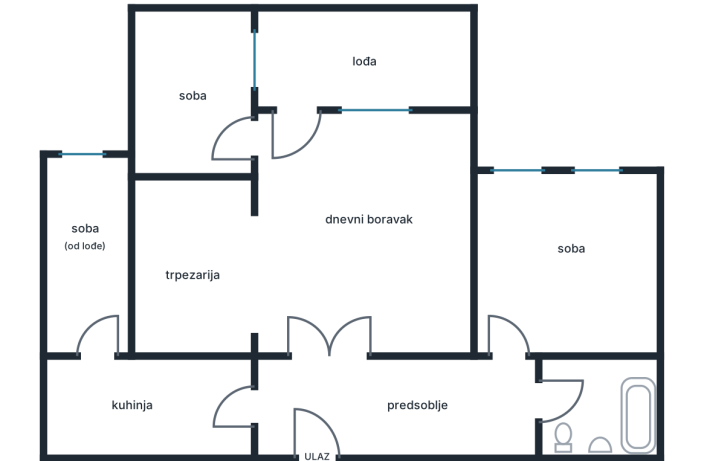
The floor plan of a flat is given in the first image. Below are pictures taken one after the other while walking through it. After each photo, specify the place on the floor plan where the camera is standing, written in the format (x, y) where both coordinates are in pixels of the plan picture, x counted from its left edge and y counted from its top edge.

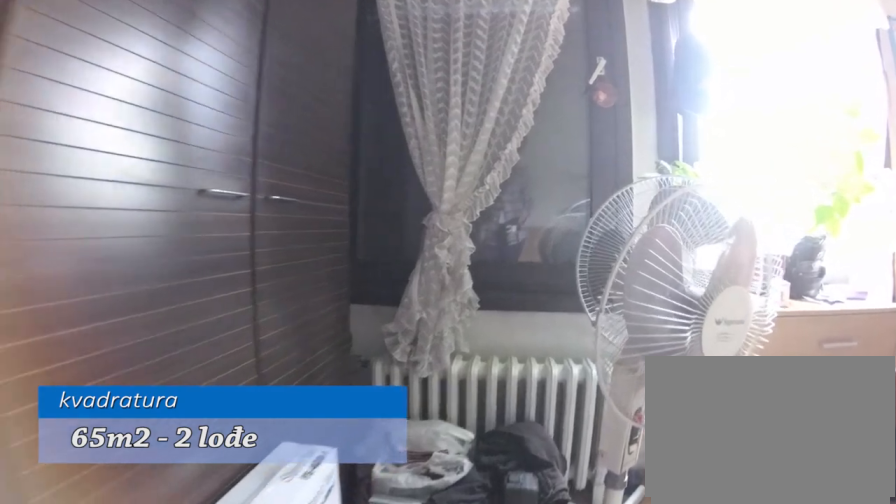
(511, 276)
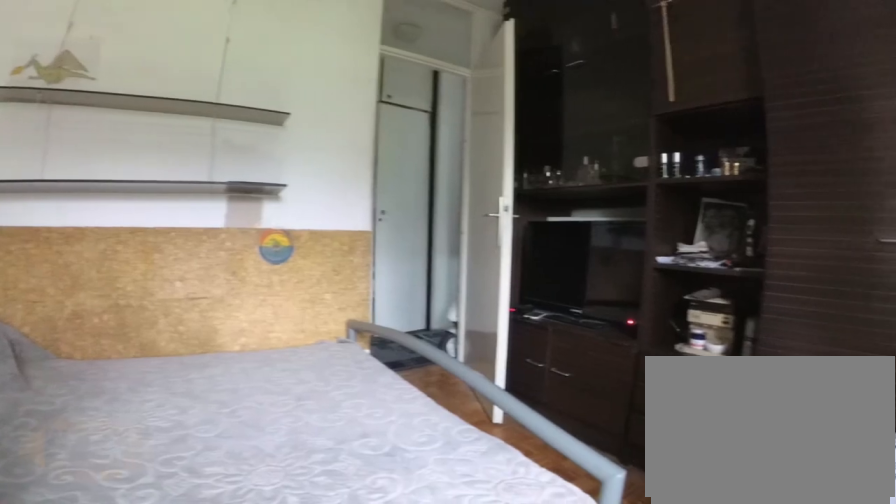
(616, 191)
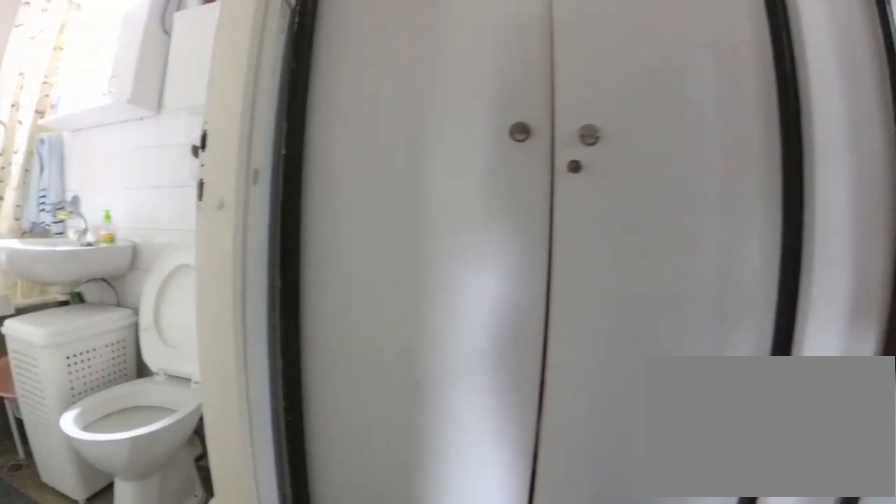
(523, 383)
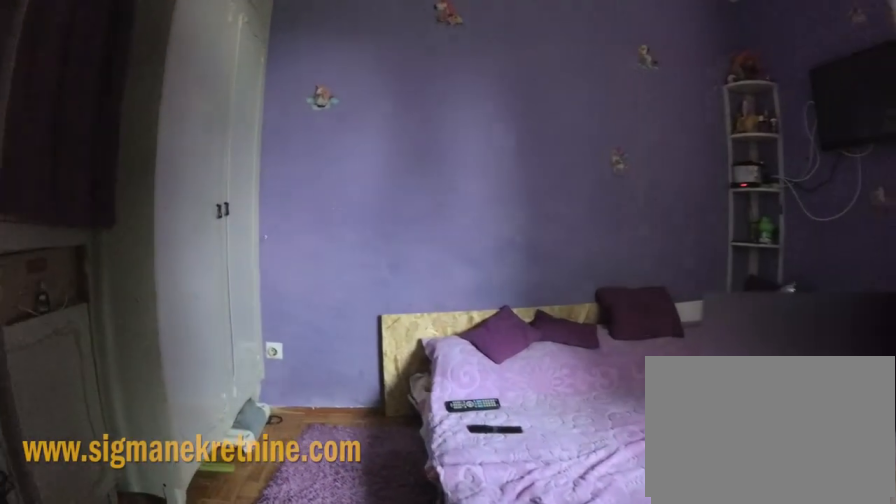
(280, 161)
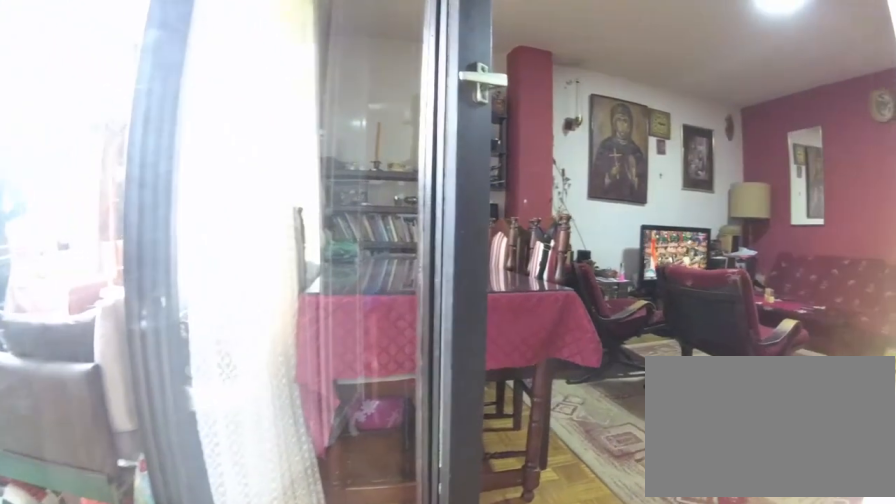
(233, 158)
